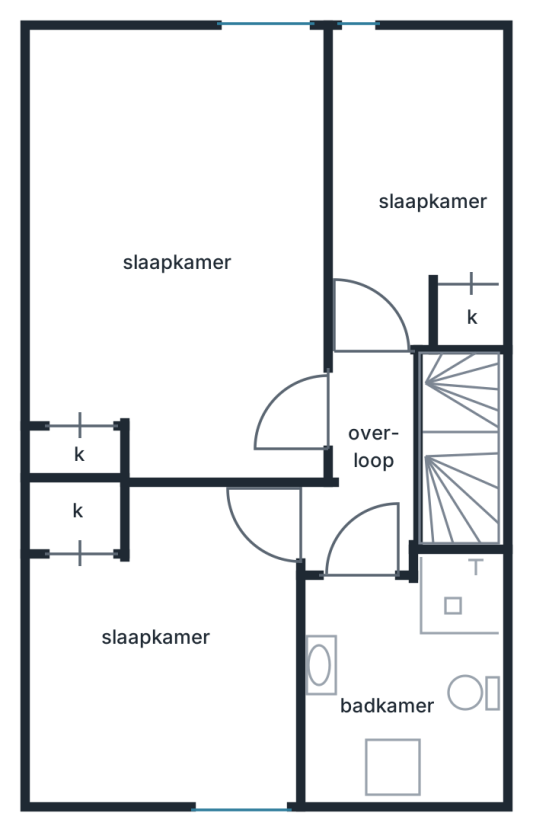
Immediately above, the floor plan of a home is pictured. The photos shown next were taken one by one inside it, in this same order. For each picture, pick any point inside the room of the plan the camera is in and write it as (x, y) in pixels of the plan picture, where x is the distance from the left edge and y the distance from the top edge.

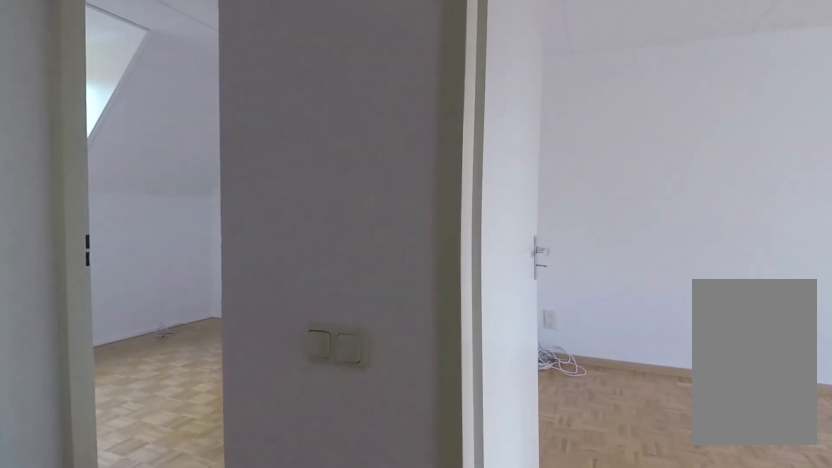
(372, 490)
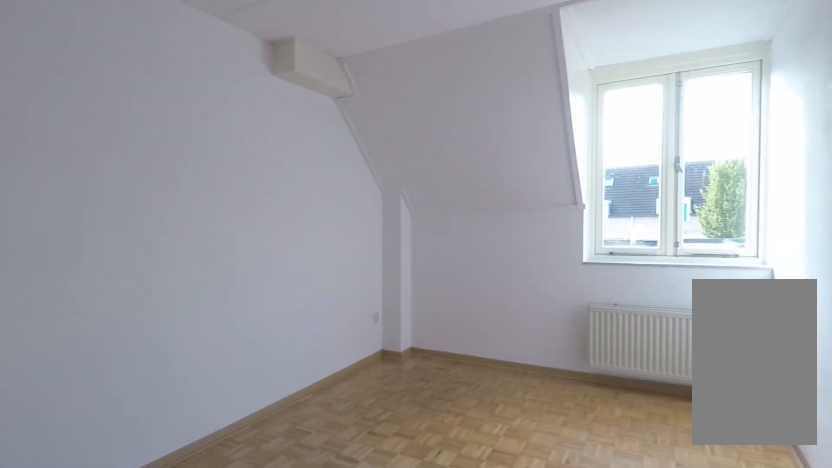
(189, 266)
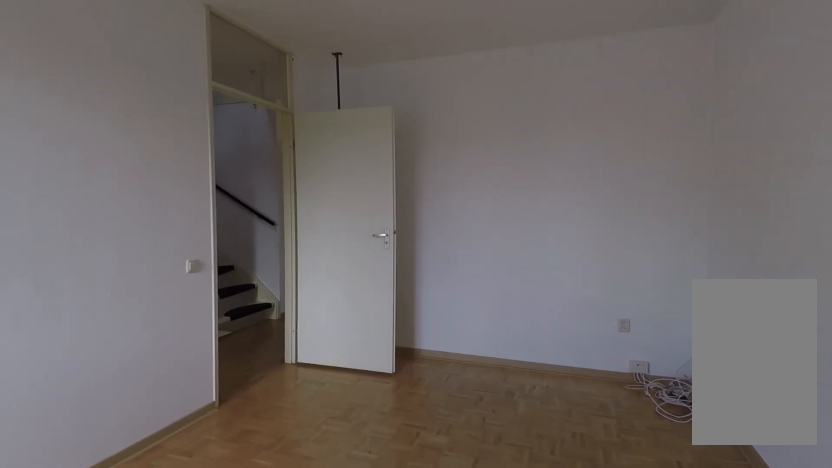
(189, 266)
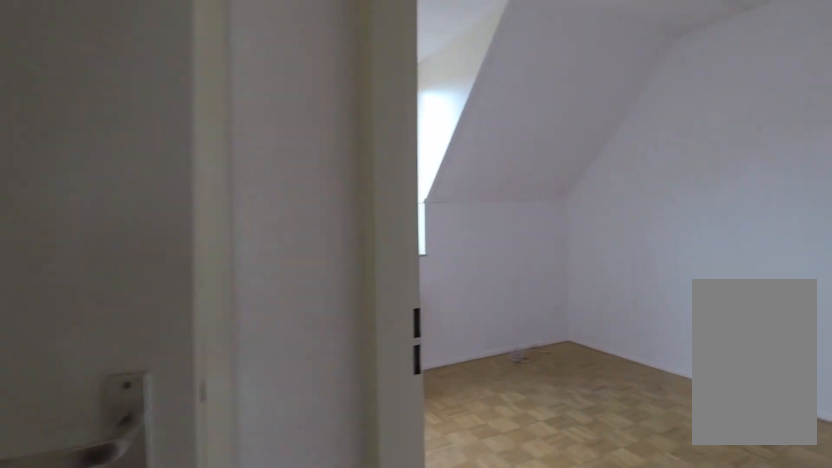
(377, 546)
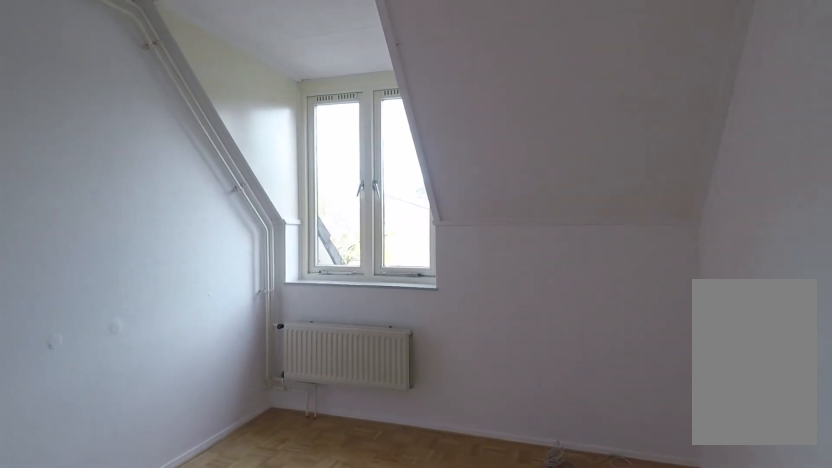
(182, 638)
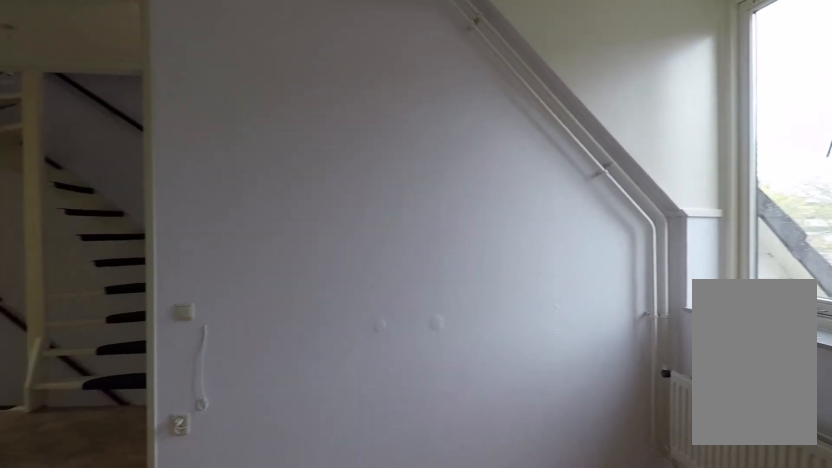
(182, 638)
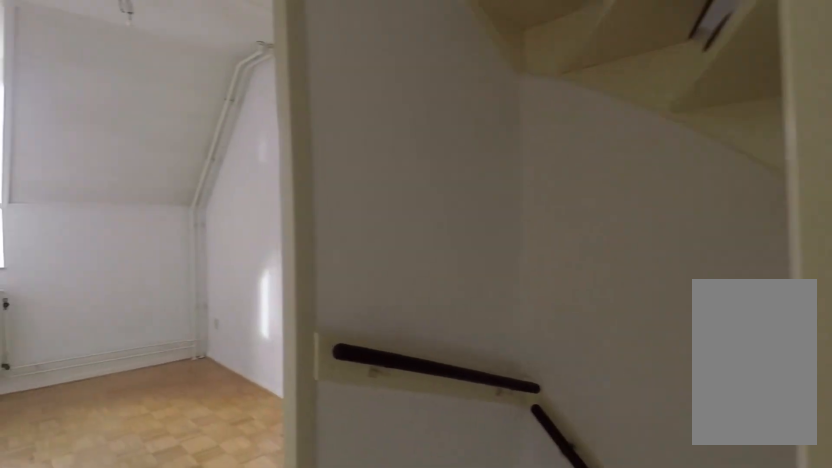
(372, 480)
